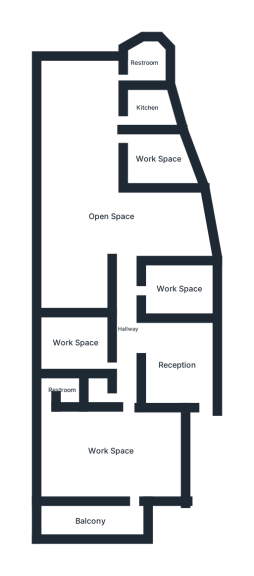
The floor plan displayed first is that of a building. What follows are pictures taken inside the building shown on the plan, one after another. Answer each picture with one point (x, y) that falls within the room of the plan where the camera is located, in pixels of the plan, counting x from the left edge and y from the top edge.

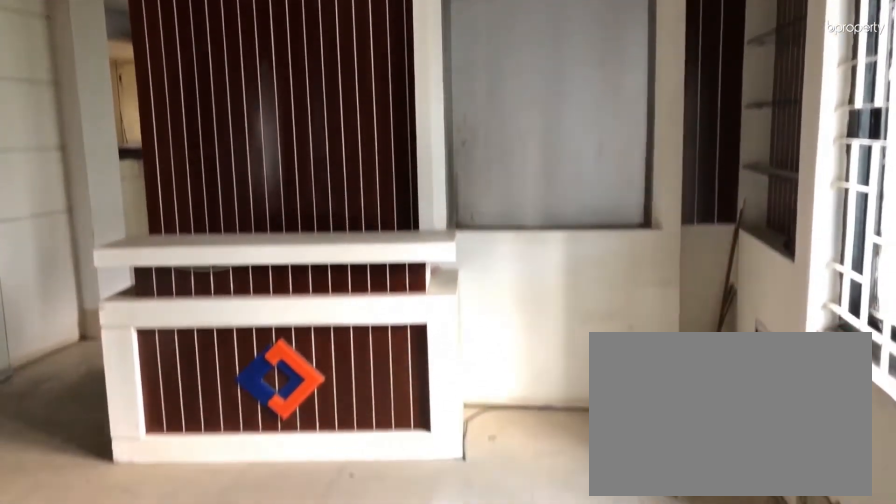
(177, 364)
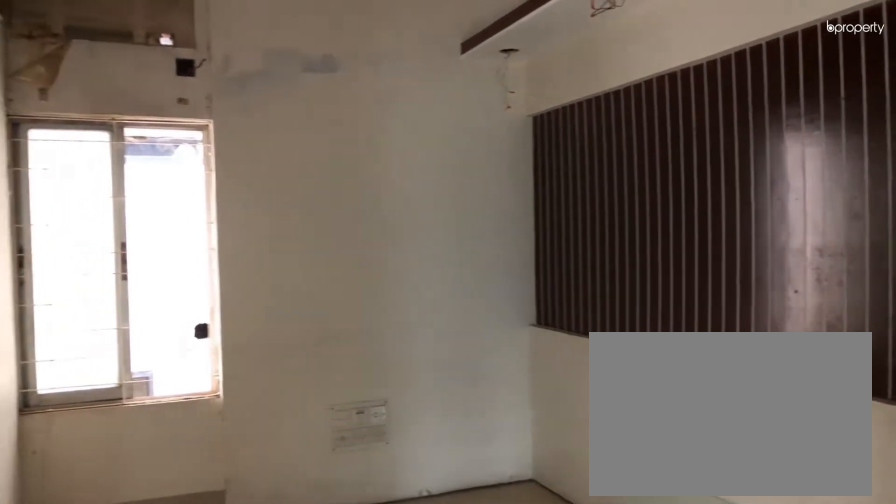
(76, 345)
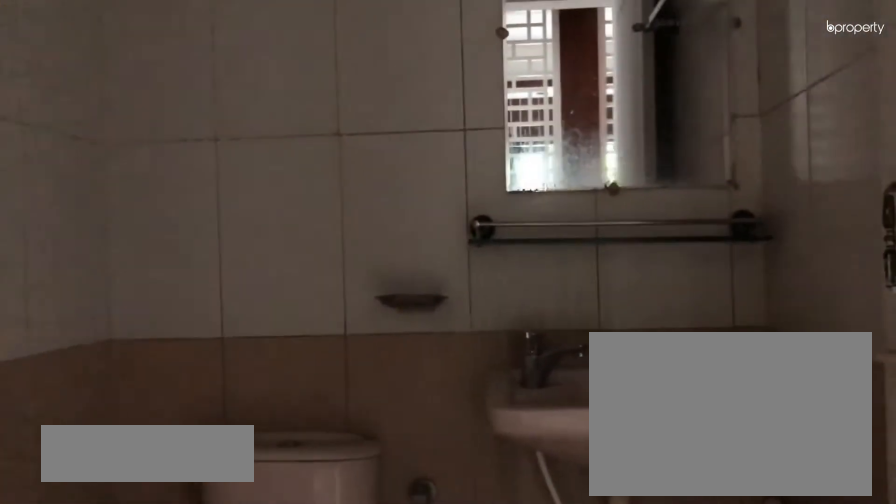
(99, 392)
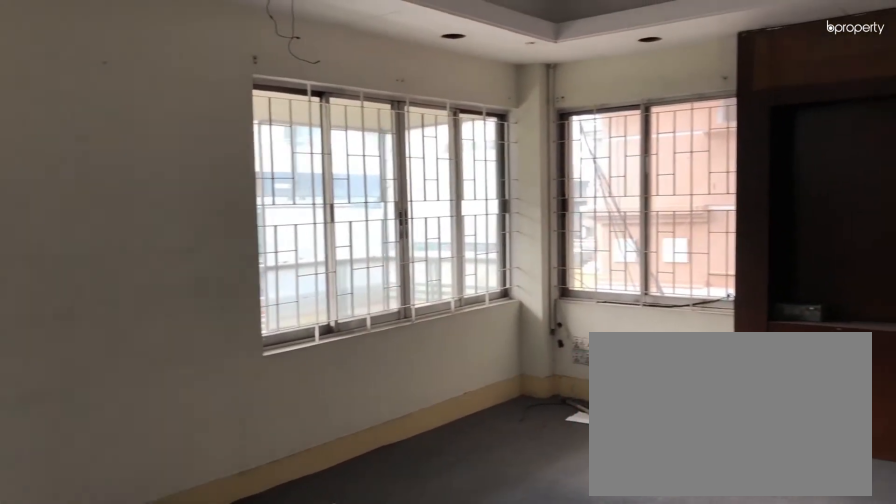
(111, 452)
